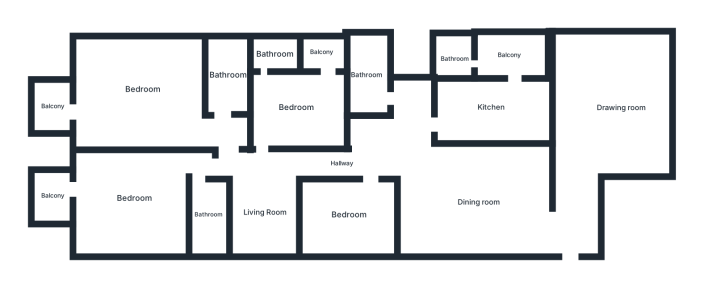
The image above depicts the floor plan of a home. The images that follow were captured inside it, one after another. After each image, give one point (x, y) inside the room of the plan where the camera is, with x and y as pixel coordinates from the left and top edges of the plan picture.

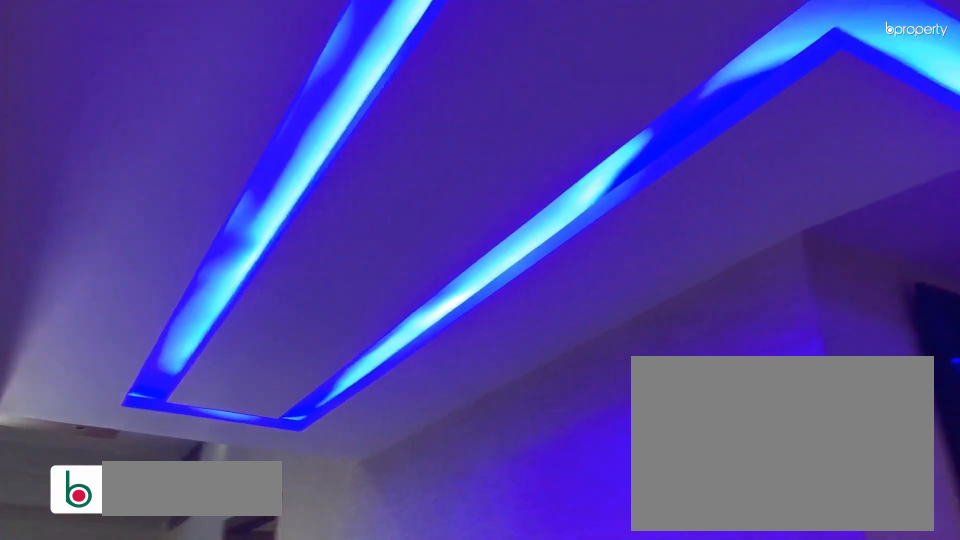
(342, 164)
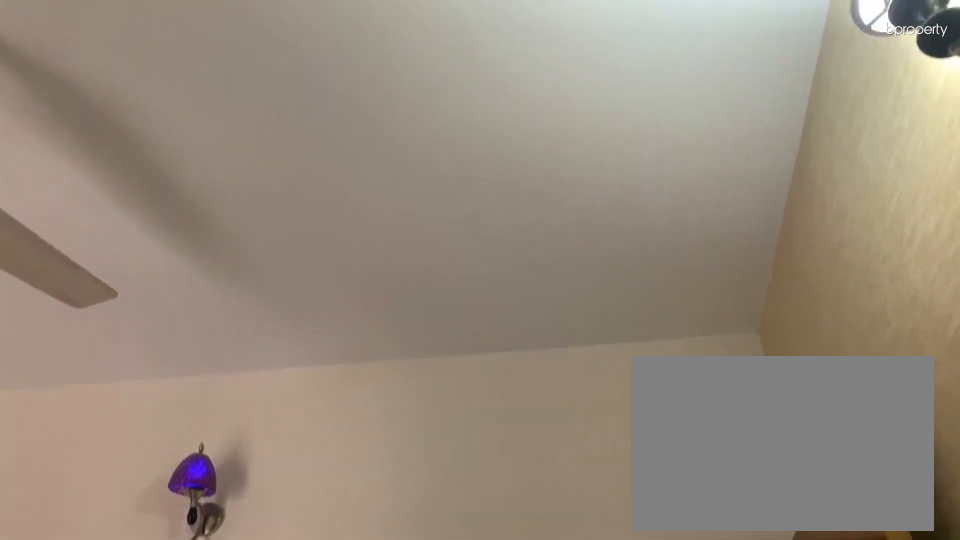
(297, 107)
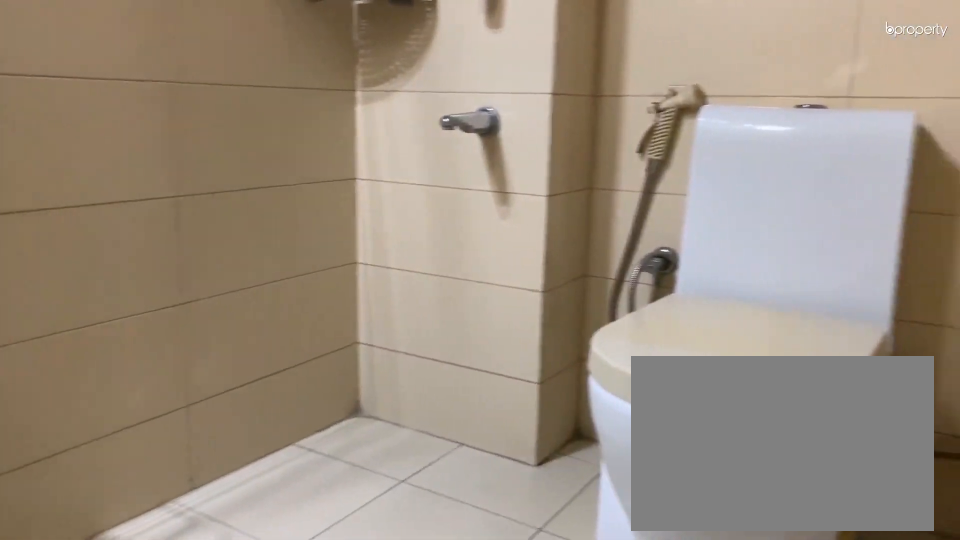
(275, 54)
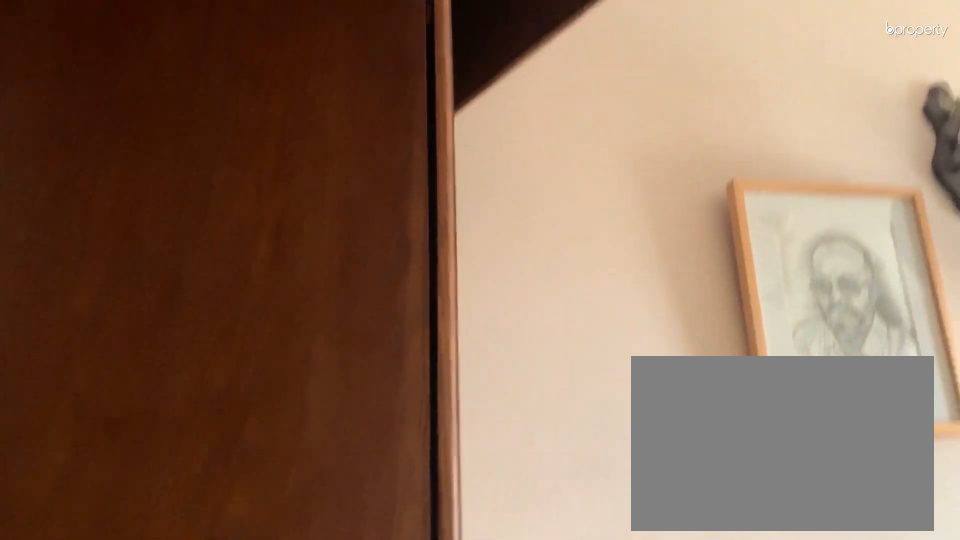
(141, 89)
